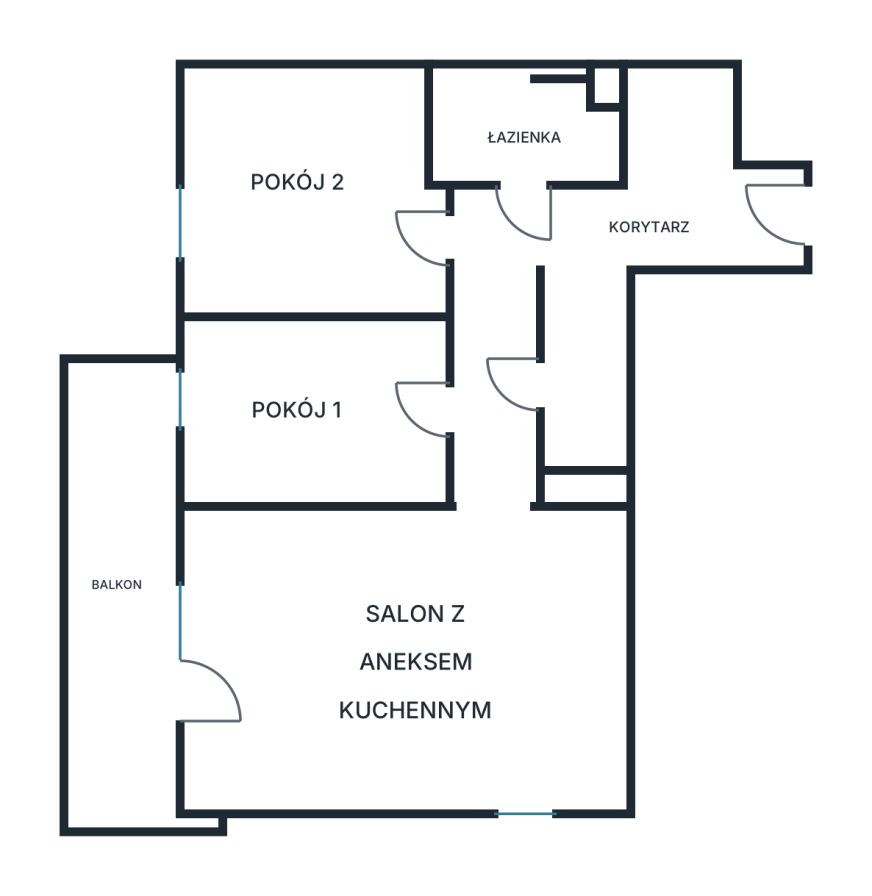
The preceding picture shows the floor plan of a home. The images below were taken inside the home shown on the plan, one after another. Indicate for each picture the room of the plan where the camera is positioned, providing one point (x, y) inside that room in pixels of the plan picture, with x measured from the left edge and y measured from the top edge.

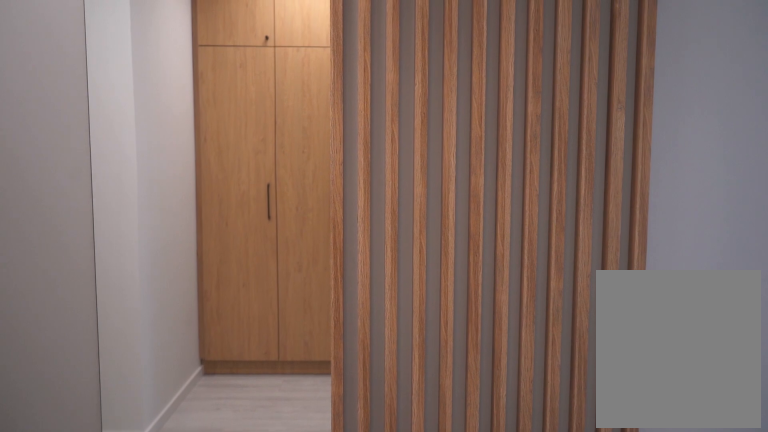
(590, 261)
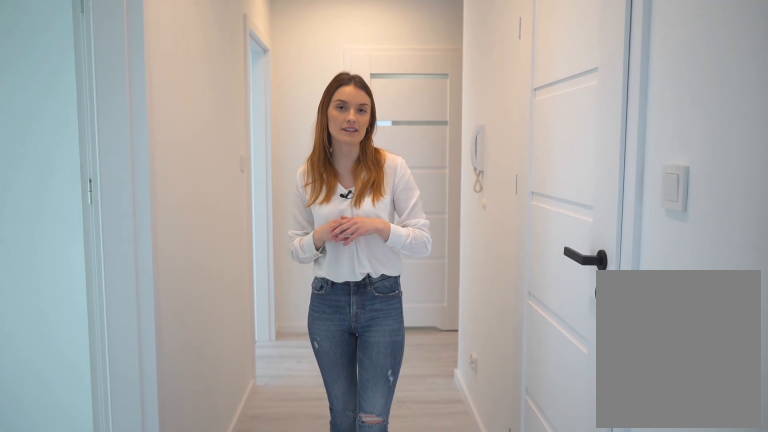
(589, 261)
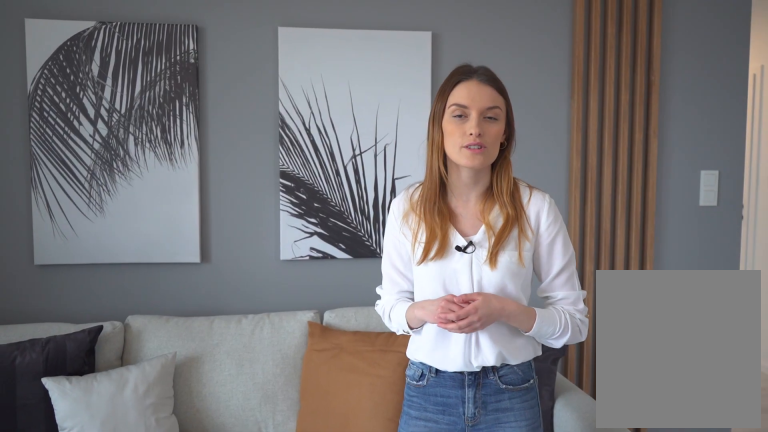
(406, 660)
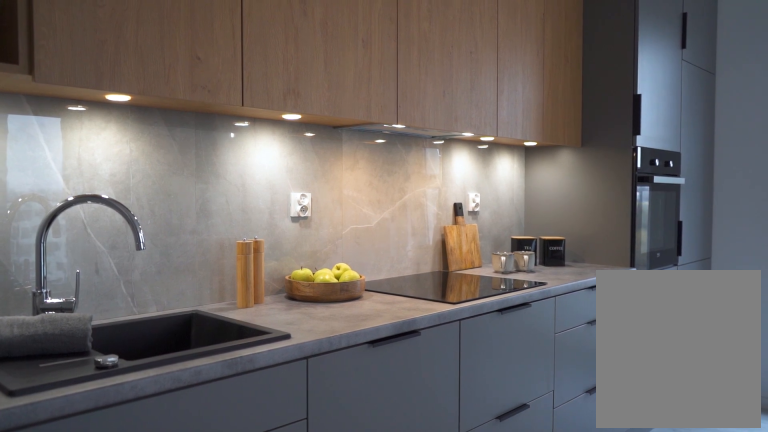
(402, 660)
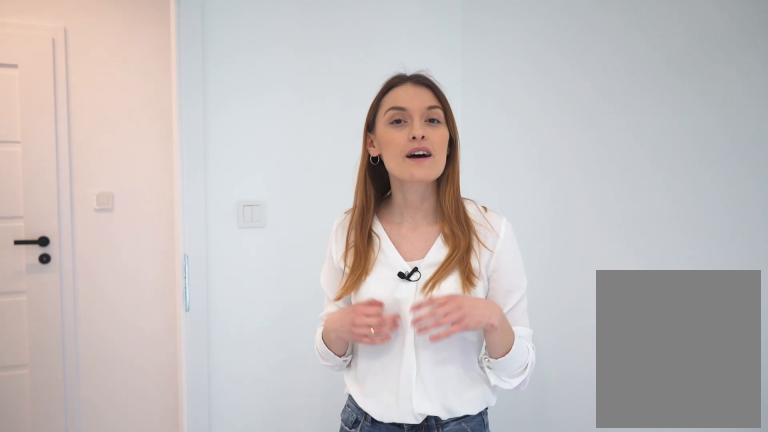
(309, 413)
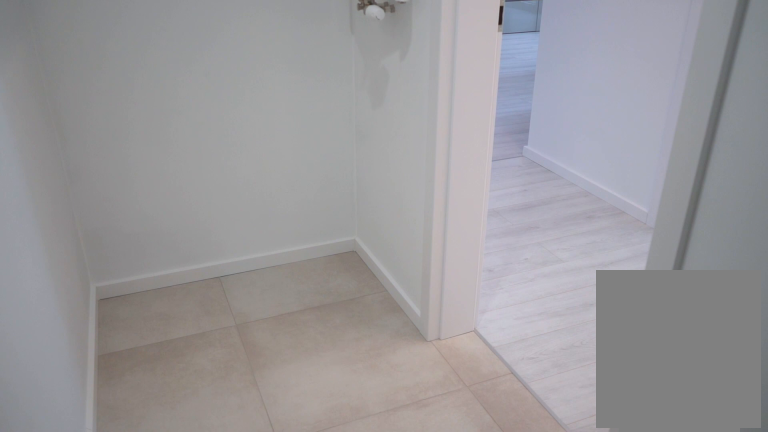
(583, 369)
